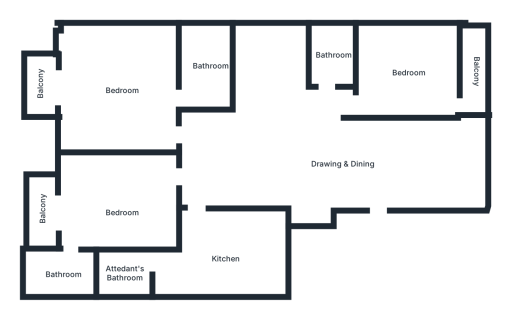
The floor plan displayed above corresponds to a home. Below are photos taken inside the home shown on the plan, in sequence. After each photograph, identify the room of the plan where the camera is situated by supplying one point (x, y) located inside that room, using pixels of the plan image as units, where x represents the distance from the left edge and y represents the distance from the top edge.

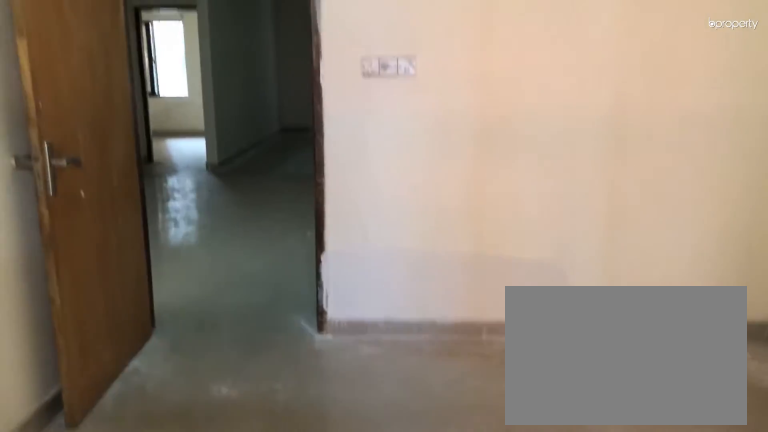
(122, 213)
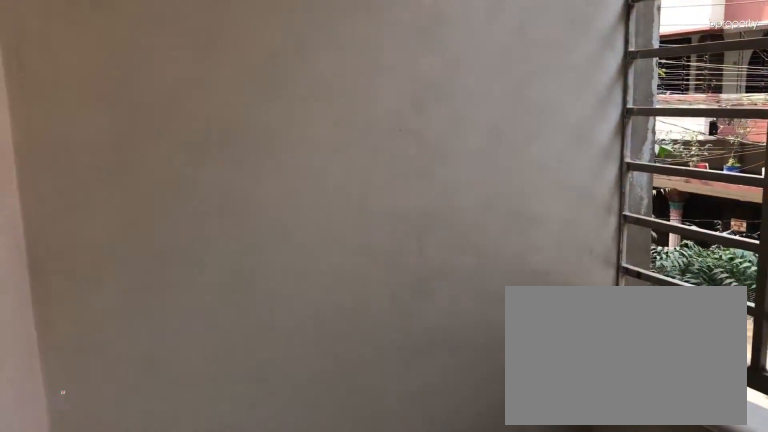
(45, 212)
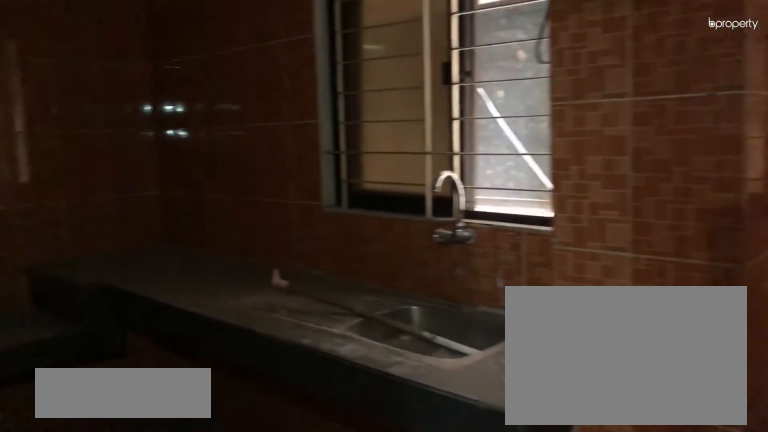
(226, 257)
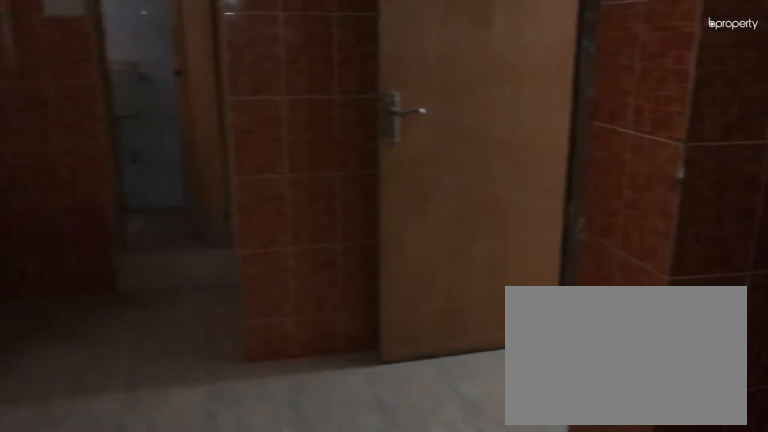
(226, 257)
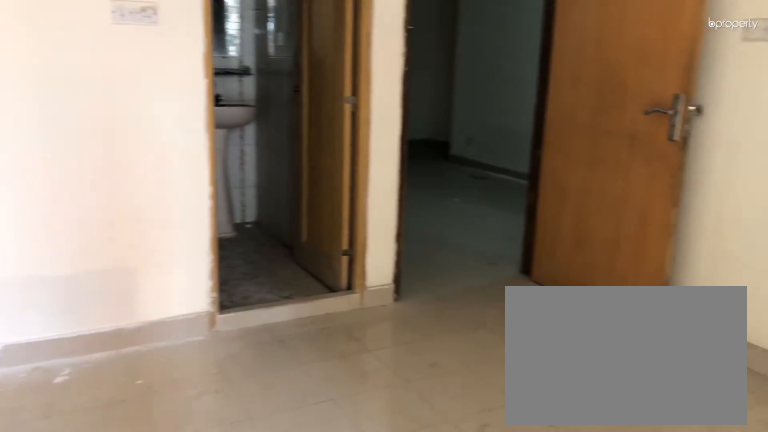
(121, 89)
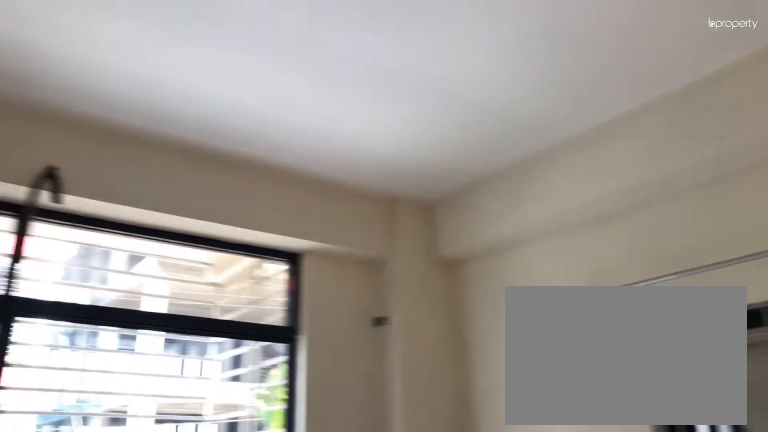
(121, 89)
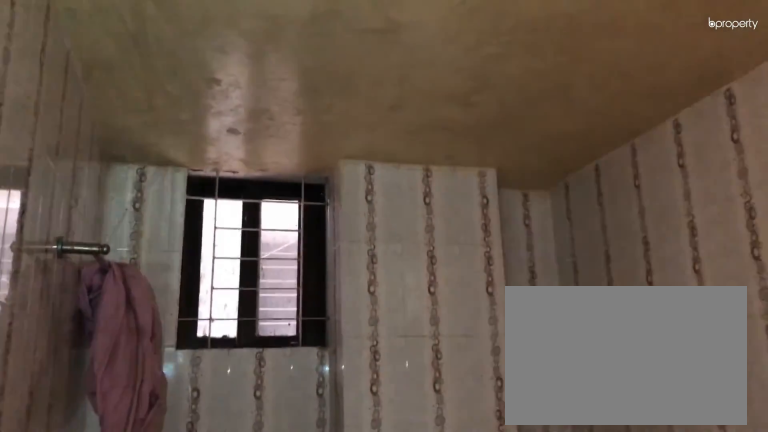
(208, 64)
